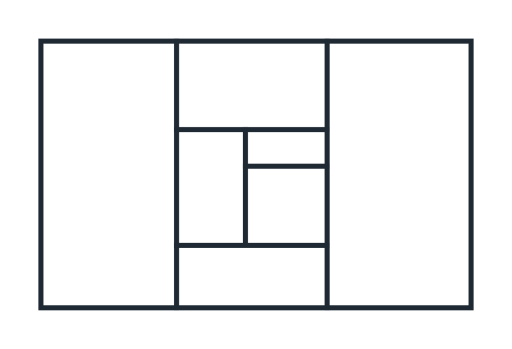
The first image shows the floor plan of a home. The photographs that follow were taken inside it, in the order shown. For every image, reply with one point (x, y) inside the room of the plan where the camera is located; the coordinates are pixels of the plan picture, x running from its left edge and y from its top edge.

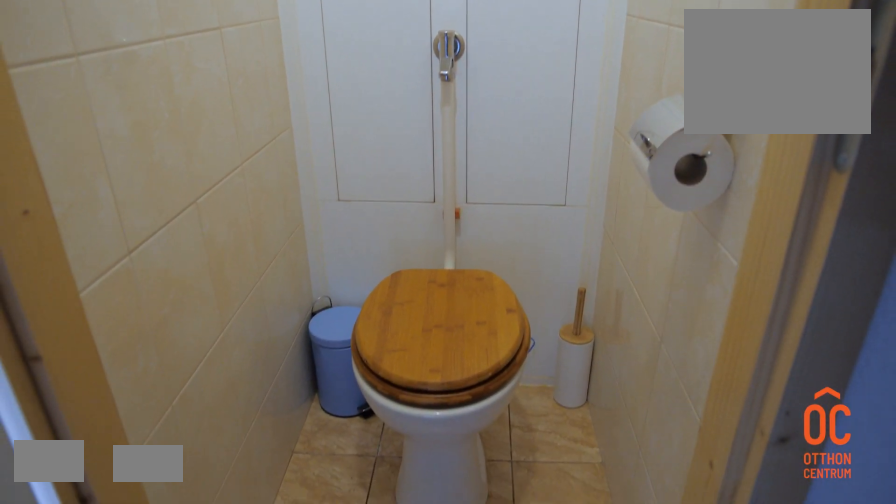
(283, 152)
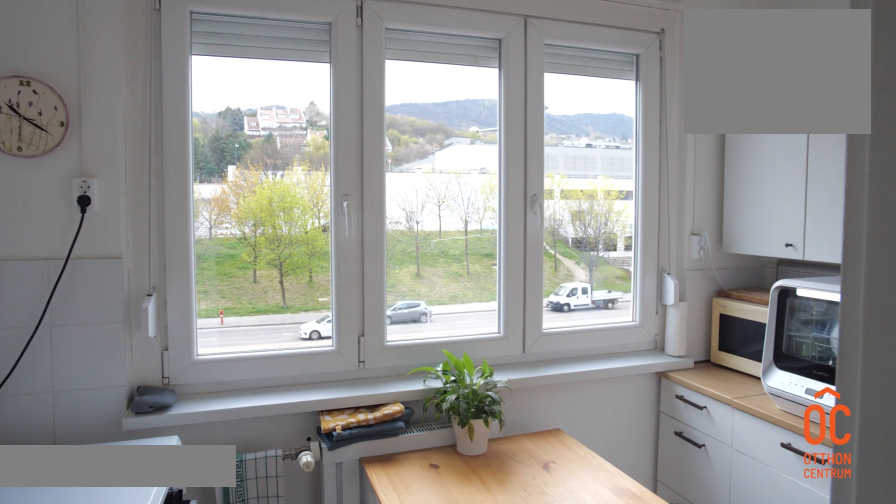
(253, 84)
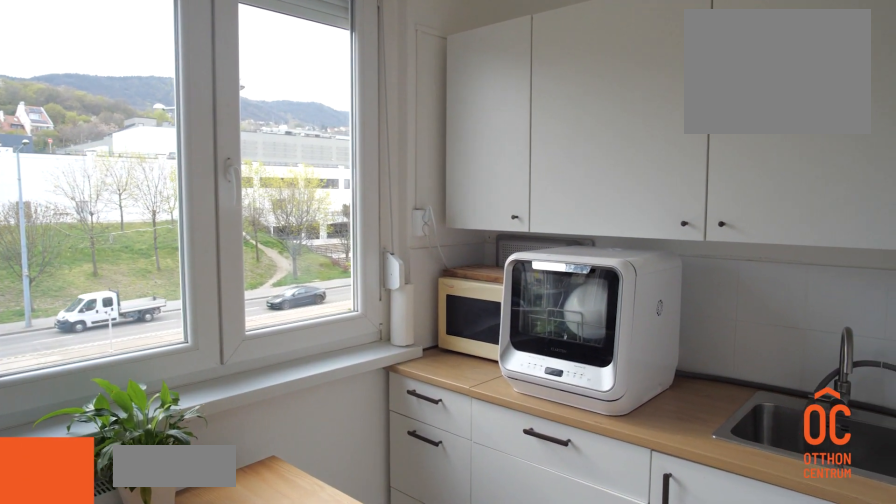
(253, 84)
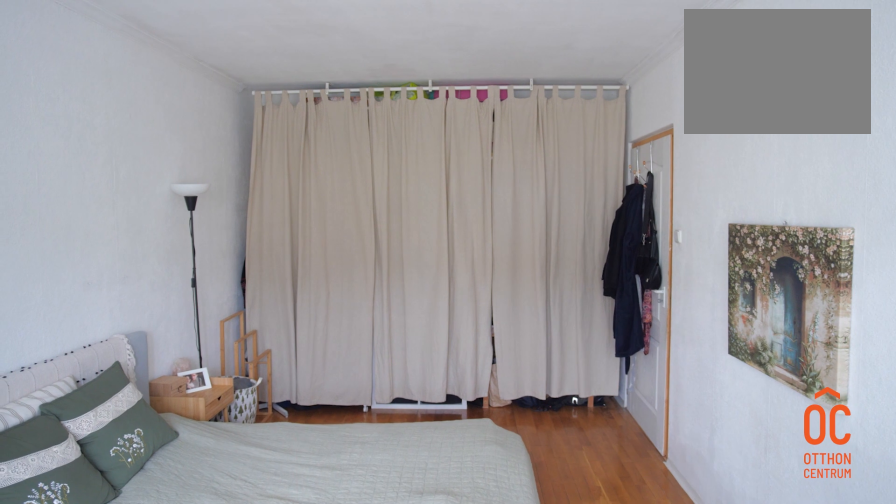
(400, 183)
